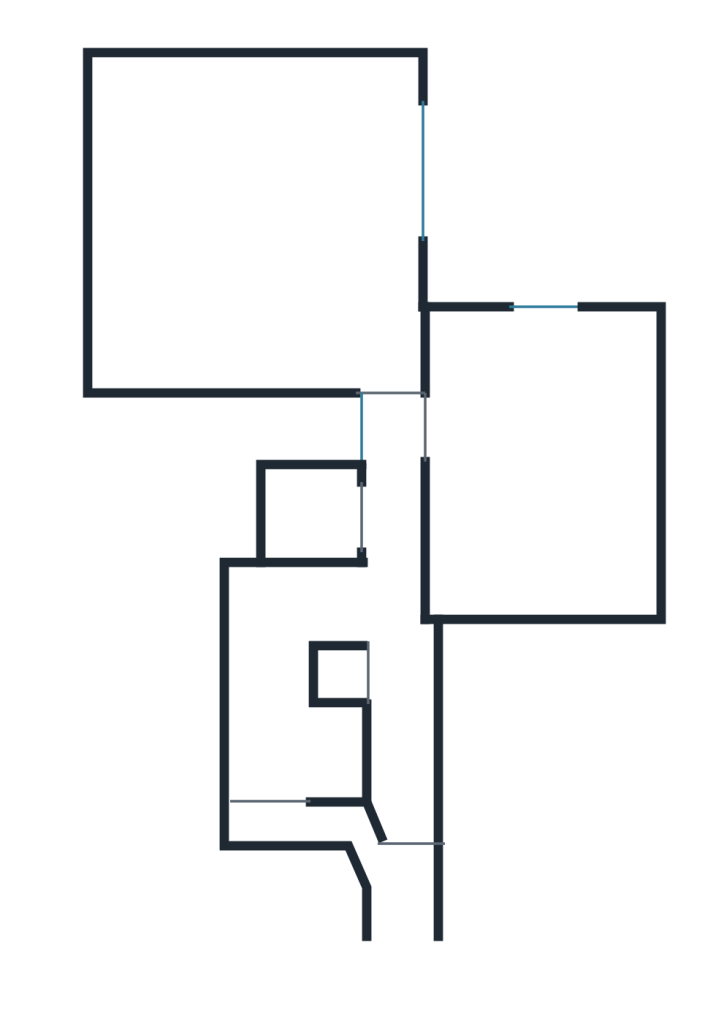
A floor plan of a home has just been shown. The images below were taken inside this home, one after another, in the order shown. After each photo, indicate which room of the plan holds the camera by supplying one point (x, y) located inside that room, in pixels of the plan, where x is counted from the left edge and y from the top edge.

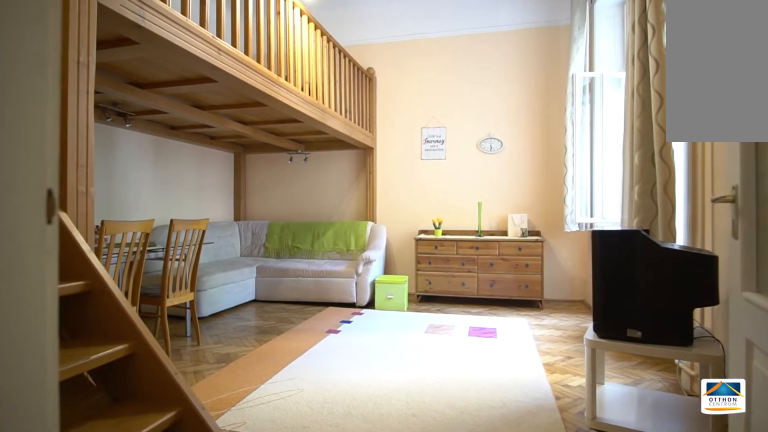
(254, 223)
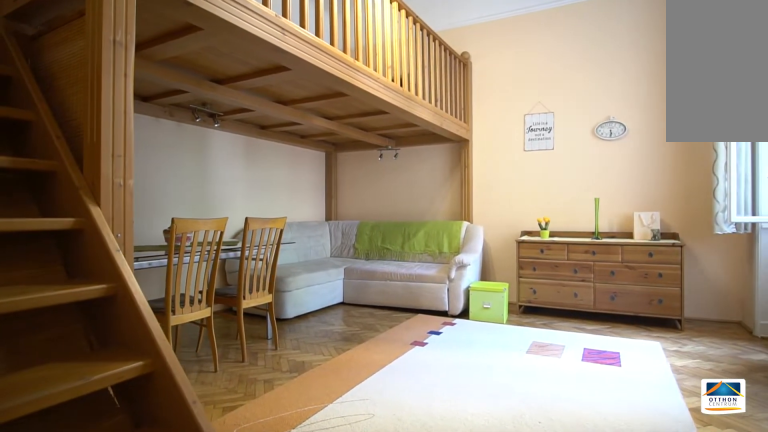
(253, 223)
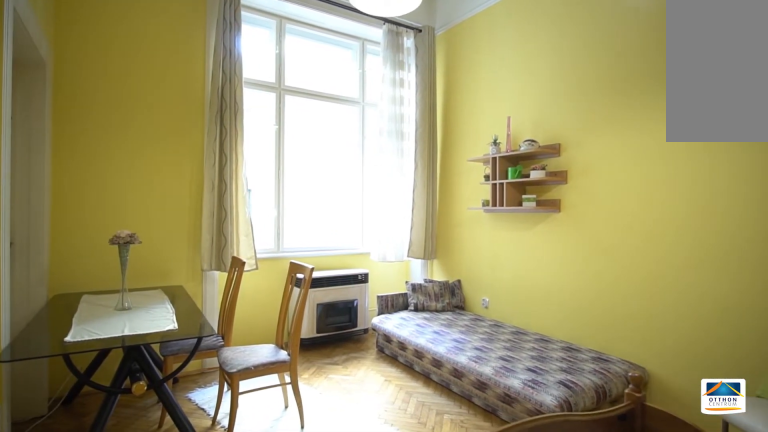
(533, 448)
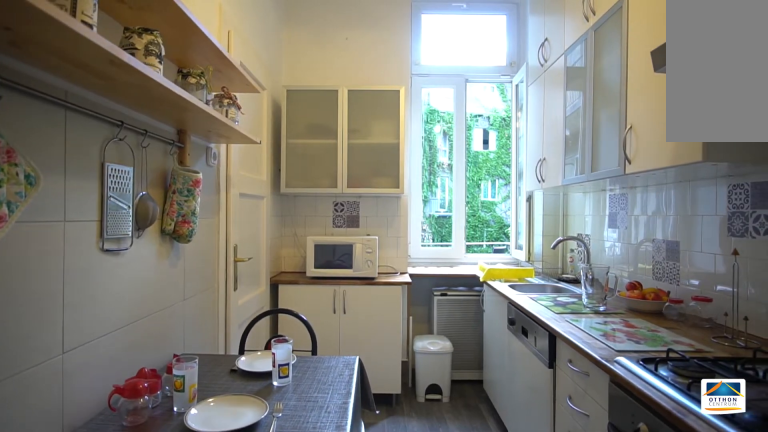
(255, 697)
